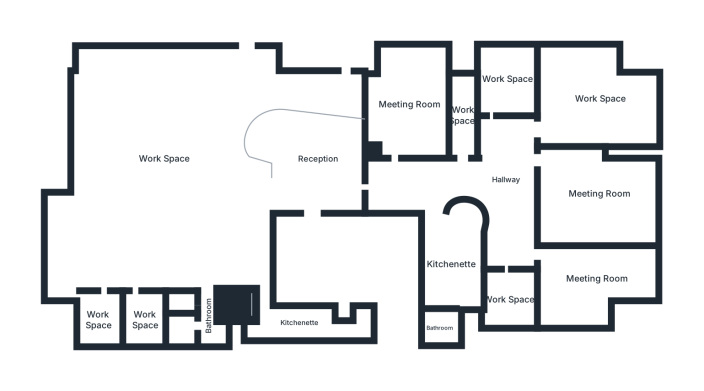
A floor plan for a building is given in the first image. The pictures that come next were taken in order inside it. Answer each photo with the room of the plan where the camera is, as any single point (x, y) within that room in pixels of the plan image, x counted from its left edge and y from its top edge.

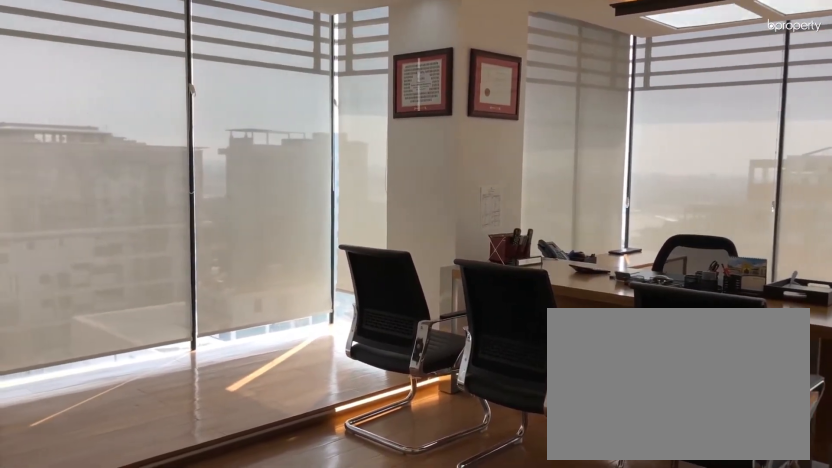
(601, 99)
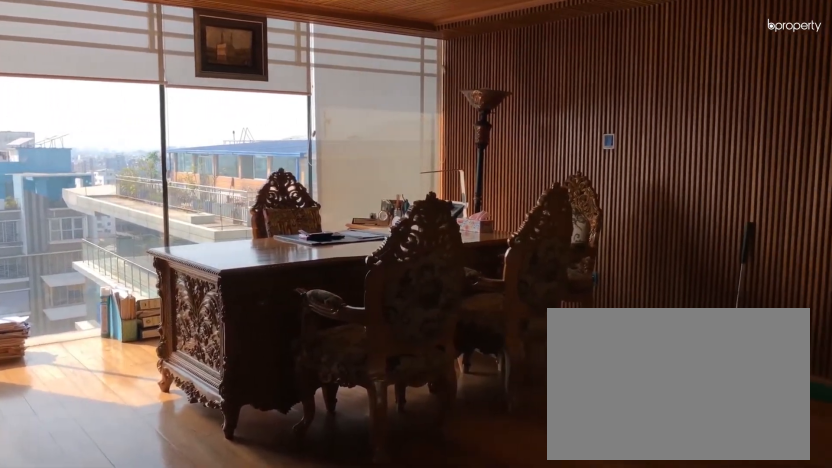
(599, 194)
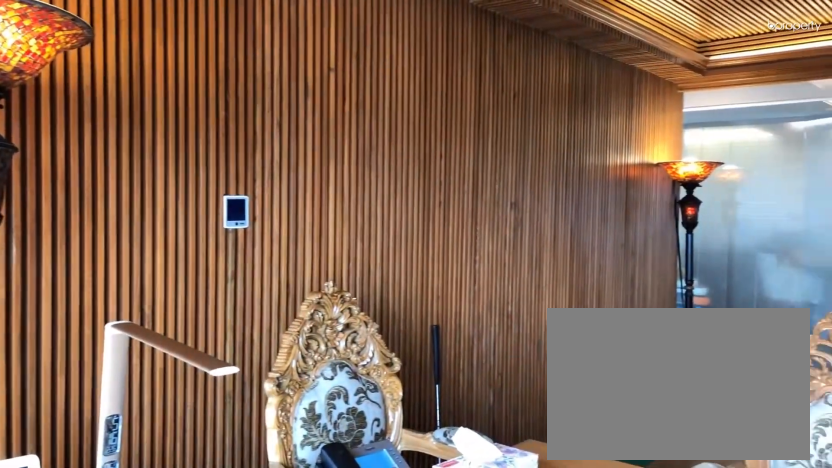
(599, 194)
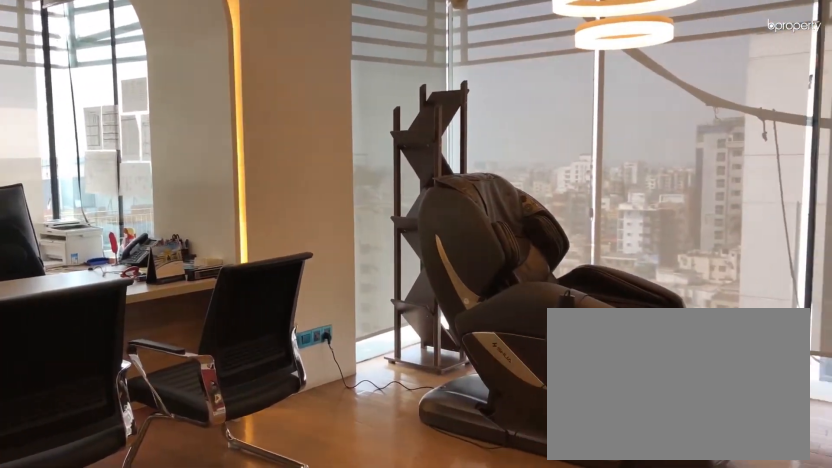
(596, 280)
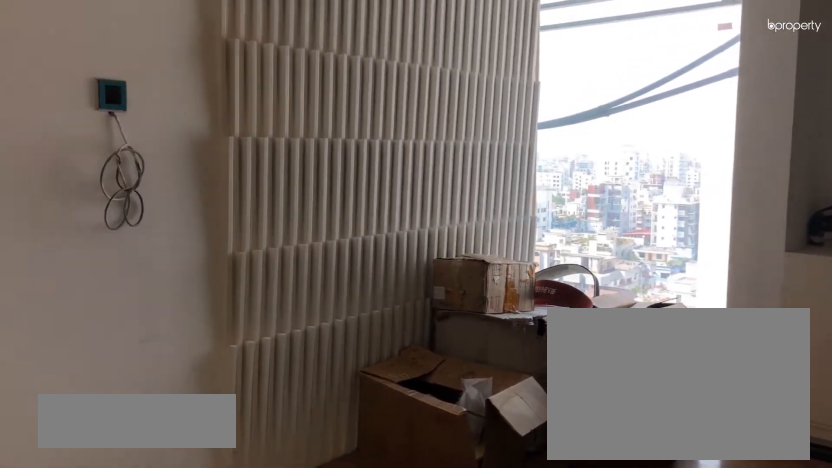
(508, 298)
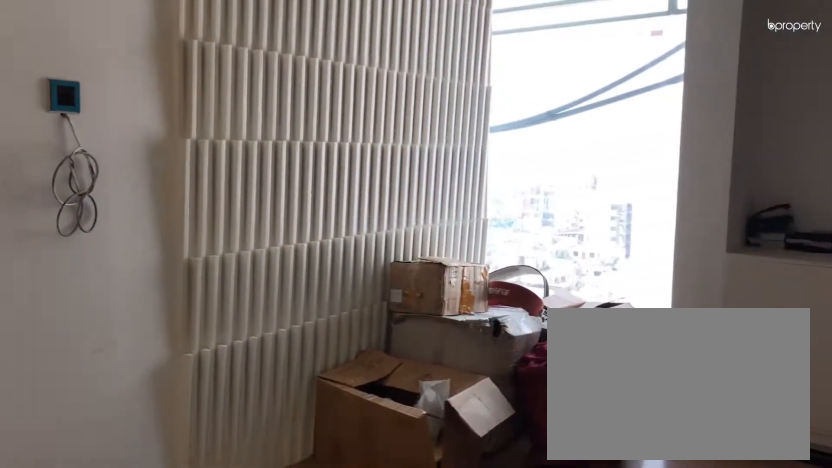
(508, 298)
